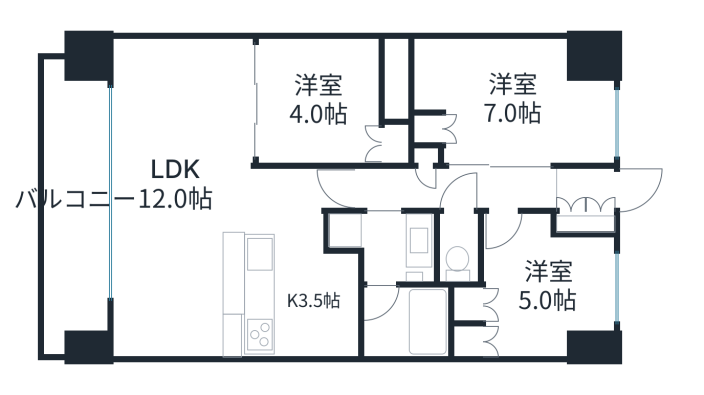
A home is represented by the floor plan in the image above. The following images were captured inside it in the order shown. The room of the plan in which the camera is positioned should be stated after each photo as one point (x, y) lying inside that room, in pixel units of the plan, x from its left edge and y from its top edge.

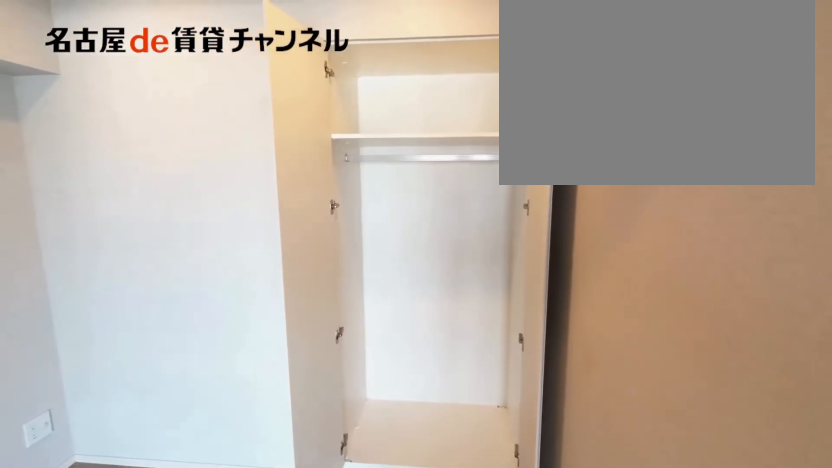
(397, 145)
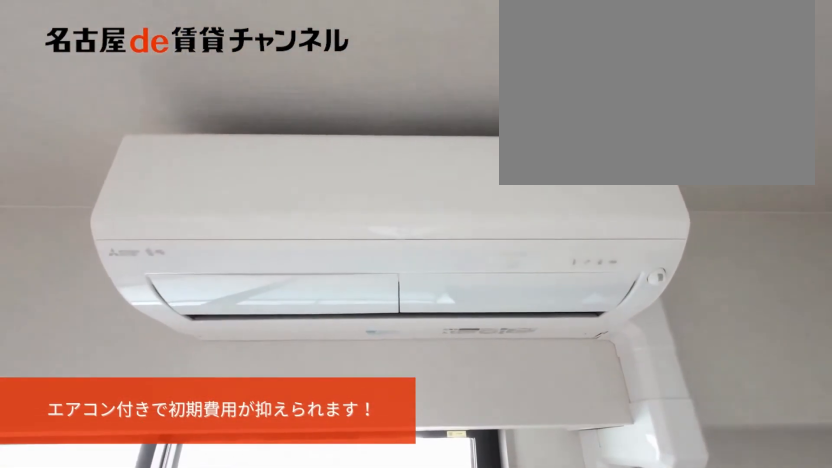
(176, 188)
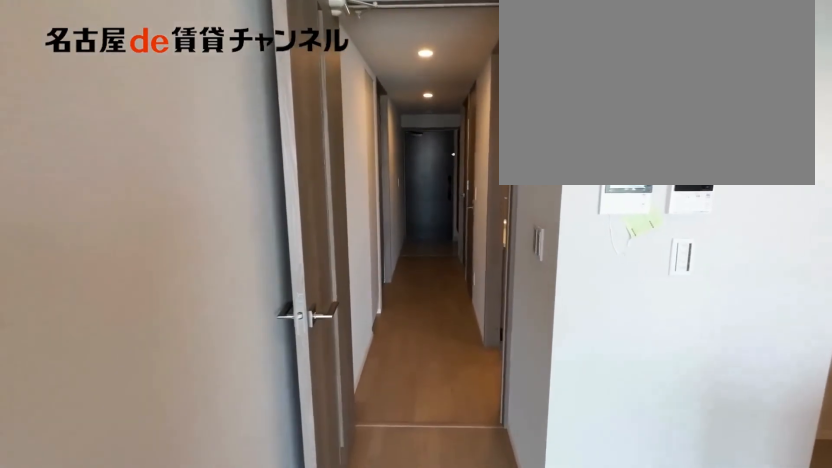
(176, 188)
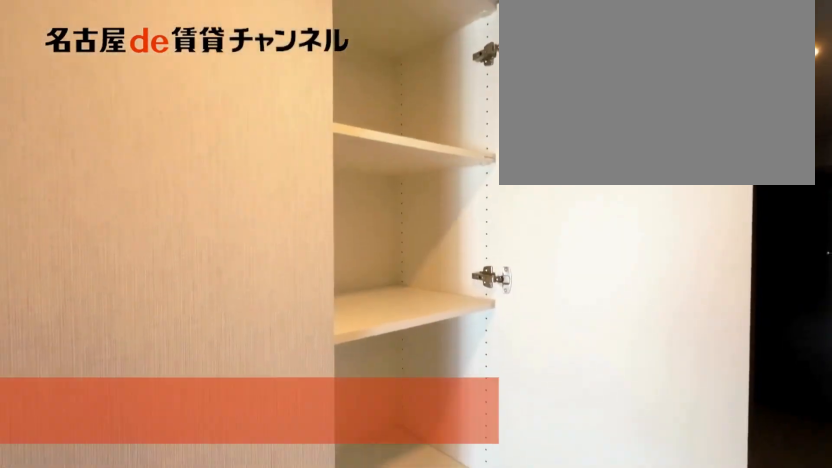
(424, 156)
